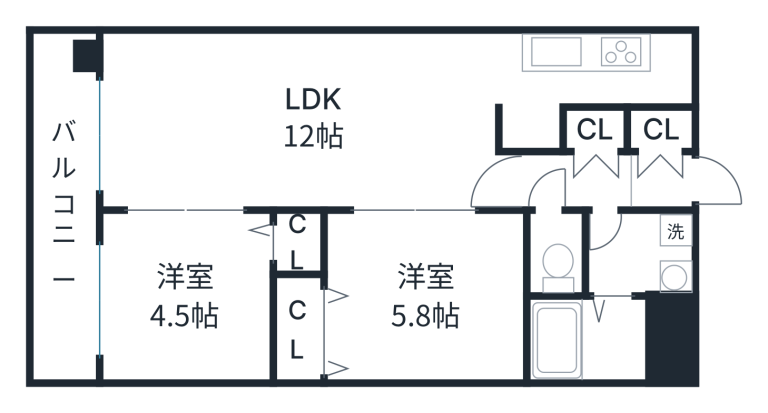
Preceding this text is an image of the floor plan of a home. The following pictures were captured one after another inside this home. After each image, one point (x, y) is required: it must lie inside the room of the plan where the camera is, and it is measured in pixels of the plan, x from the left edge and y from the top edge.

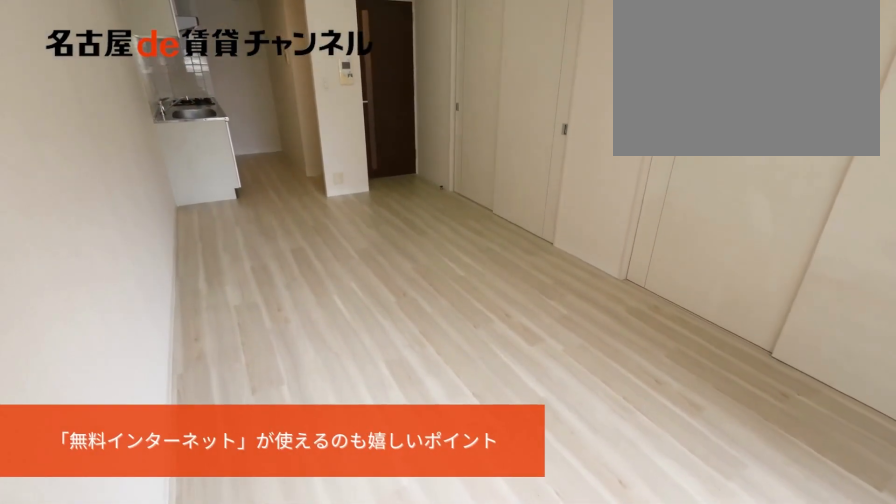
(309, 120)
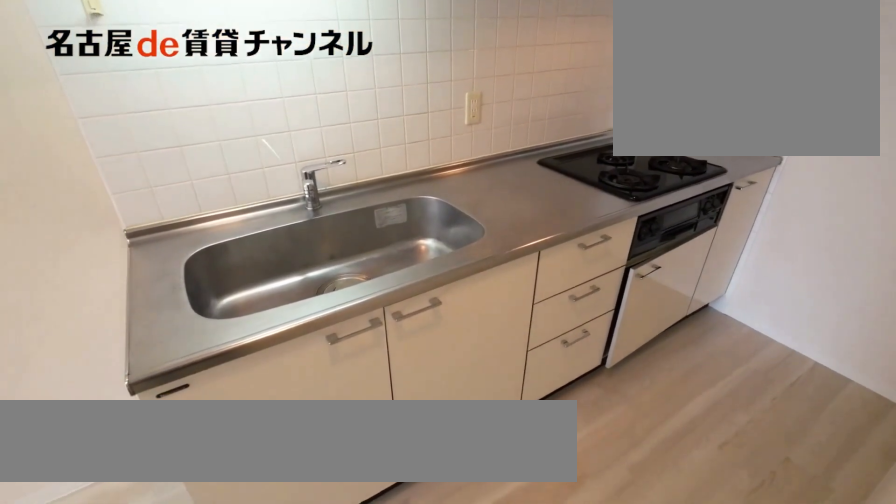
(596, 69)
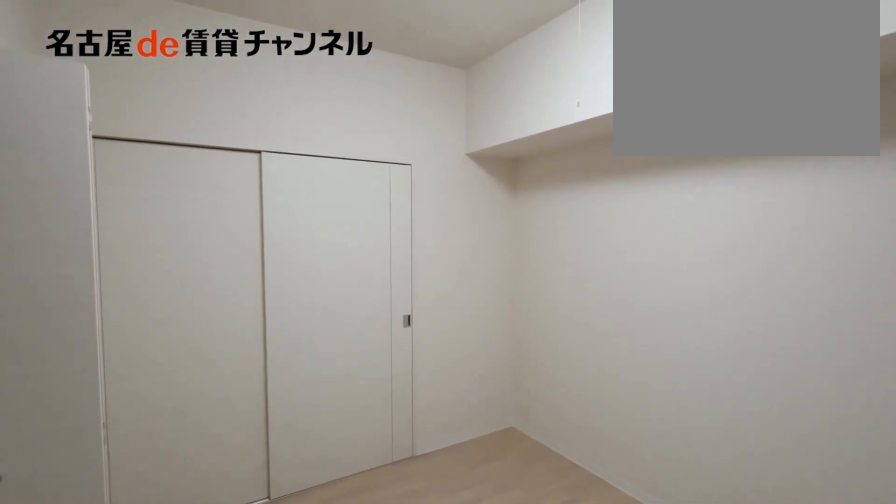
(407, 297)
